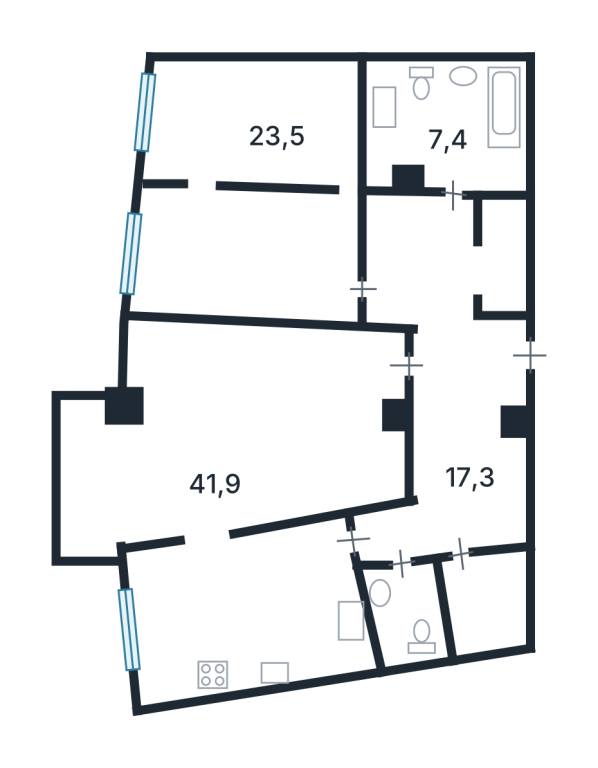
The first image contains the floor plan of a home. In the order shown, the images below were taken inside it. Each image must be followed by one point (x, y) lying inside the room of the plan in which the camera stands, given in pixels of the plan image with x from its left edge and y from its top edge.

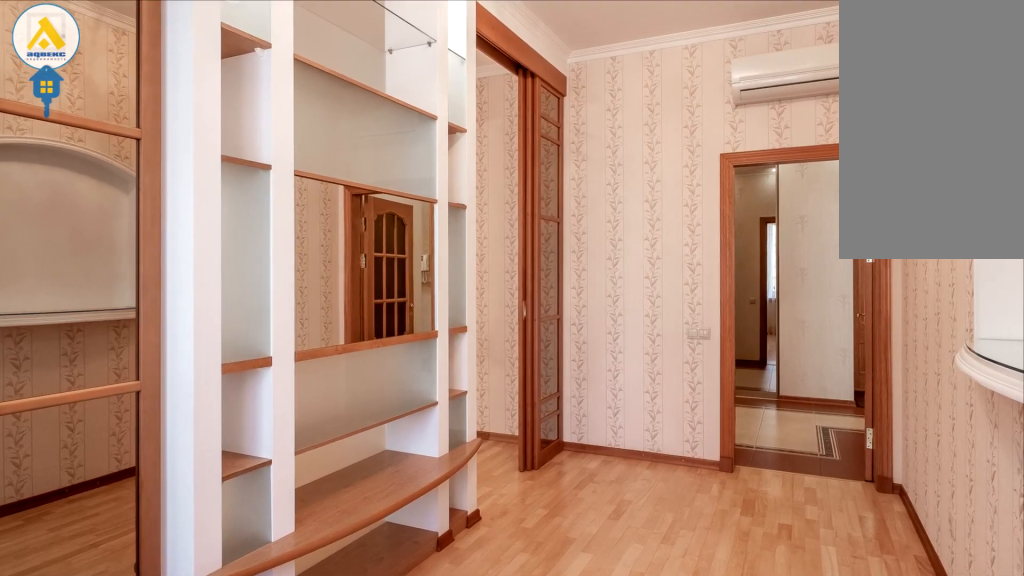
(272, 175)
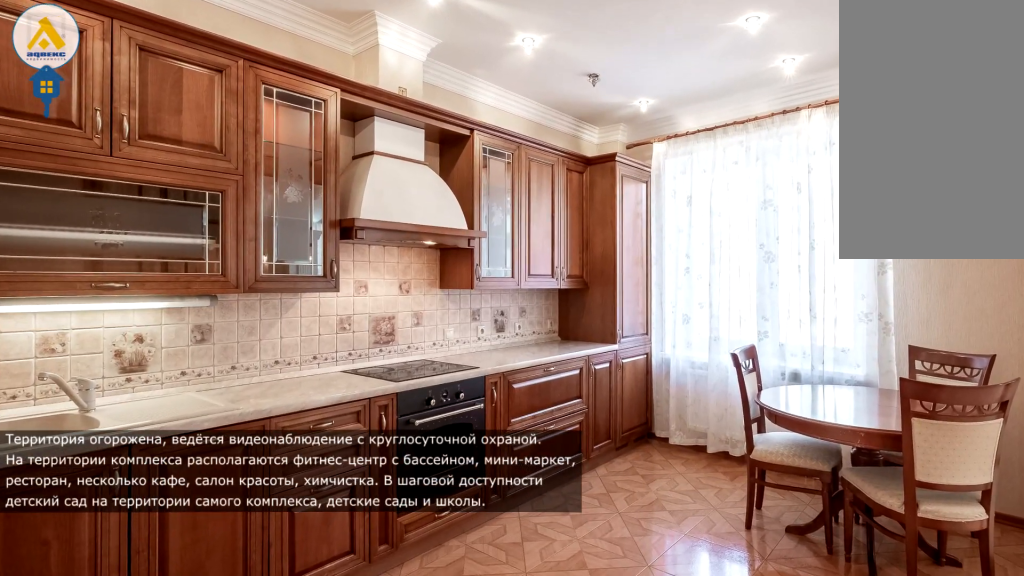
(235, 604)
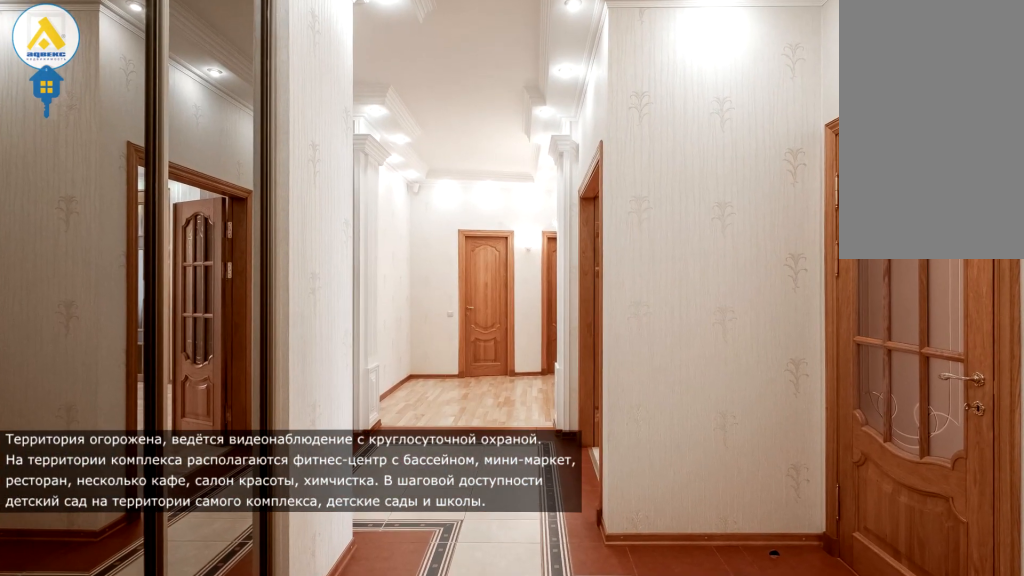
(424, 489)
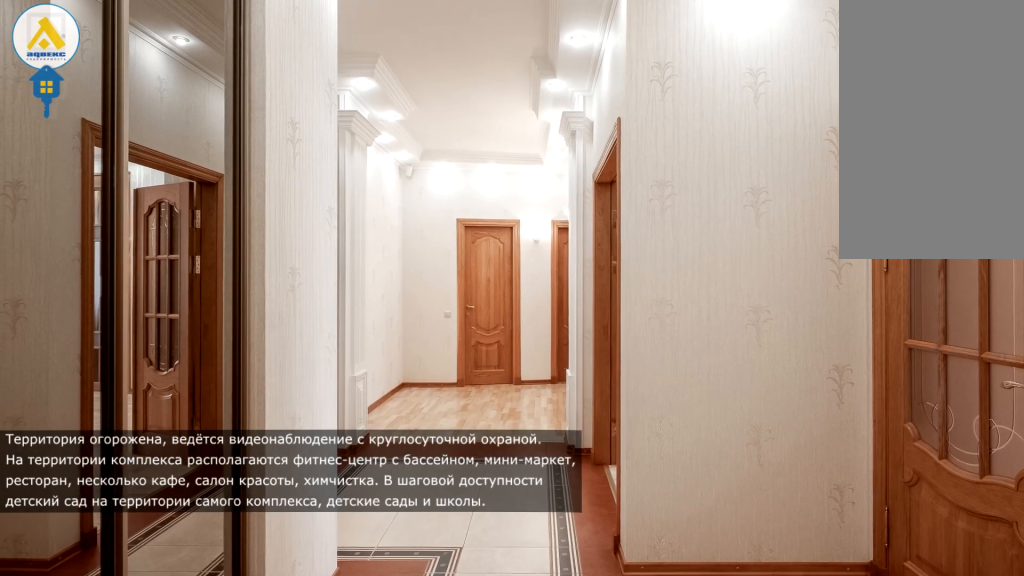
(425, 487)
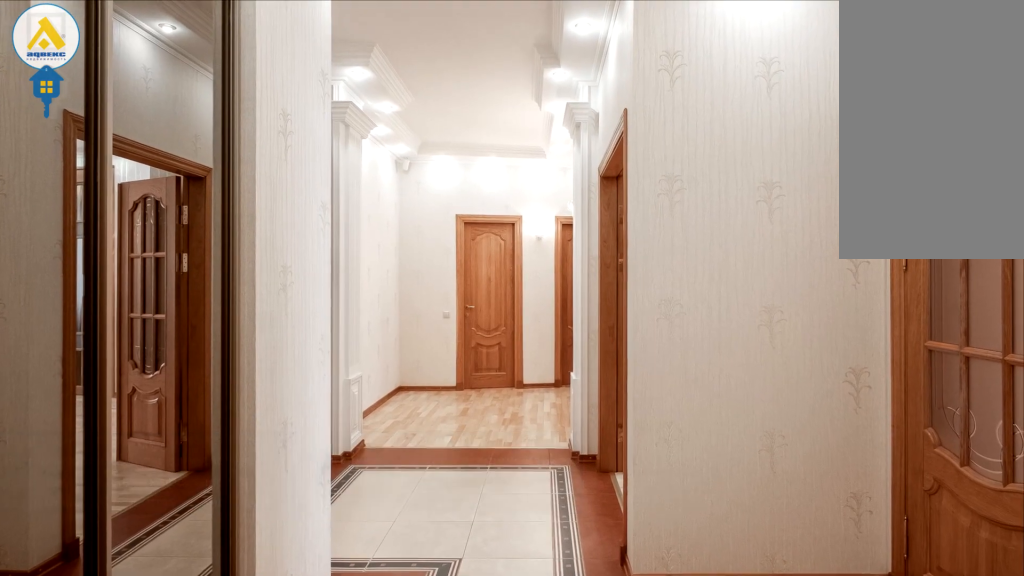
(426, 497)
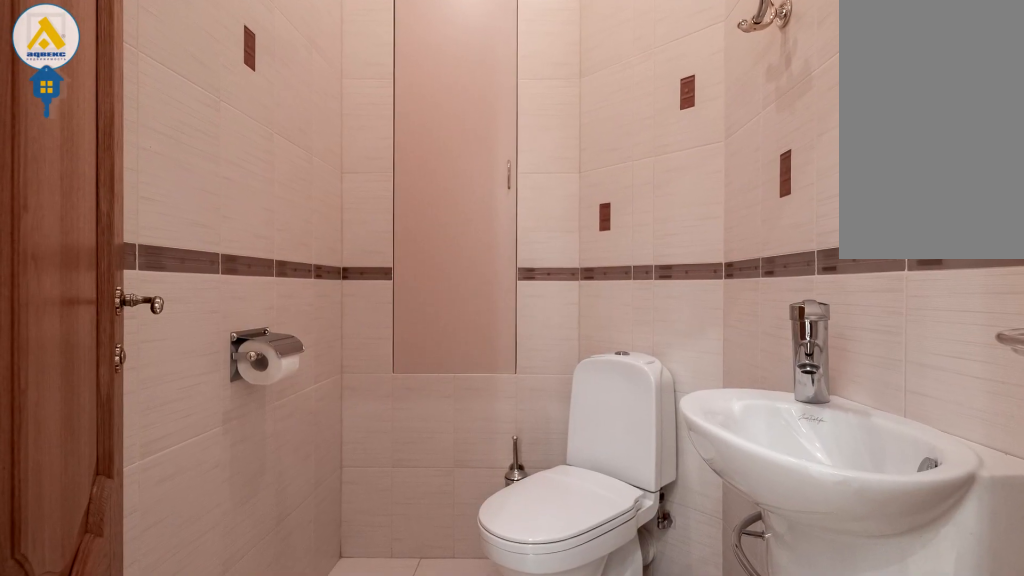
(411, 592)
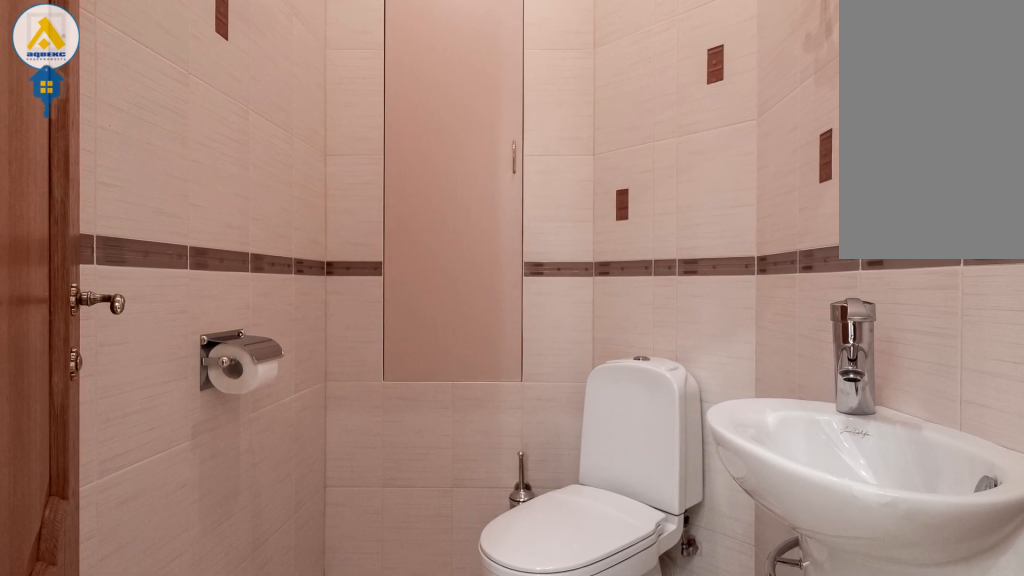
(411, 592)
